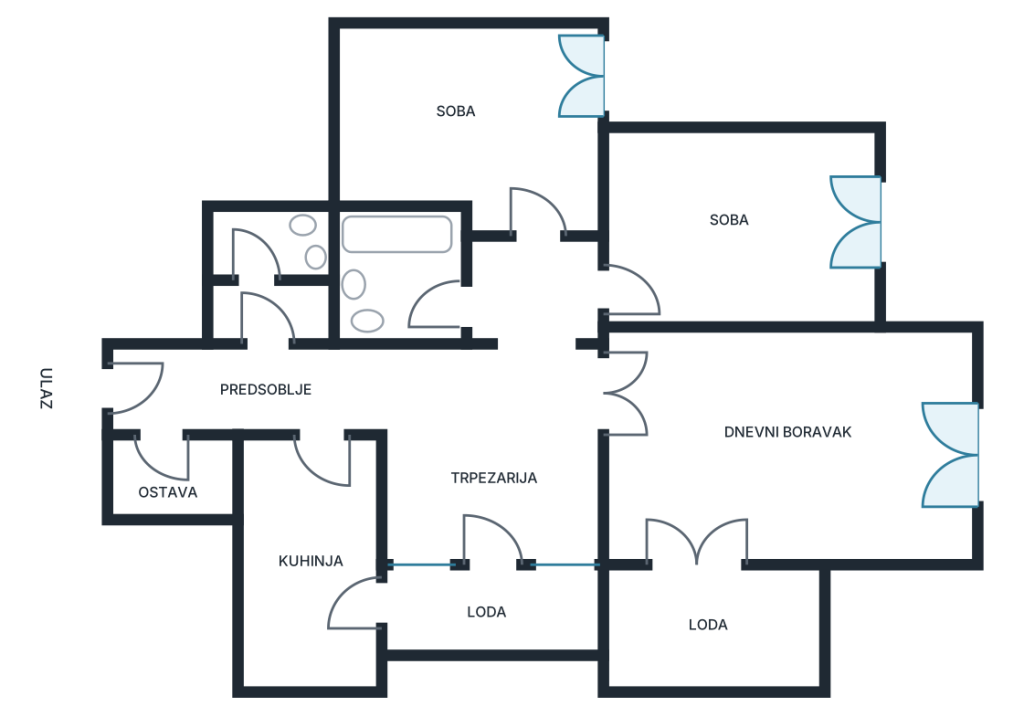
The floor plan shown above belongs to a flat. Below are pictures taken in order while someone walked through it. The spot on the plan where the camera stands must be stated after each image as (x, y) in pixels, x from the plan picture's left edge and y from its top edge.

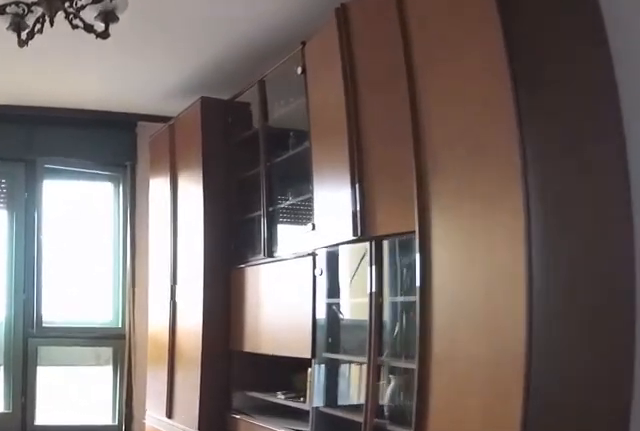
(654, 408)
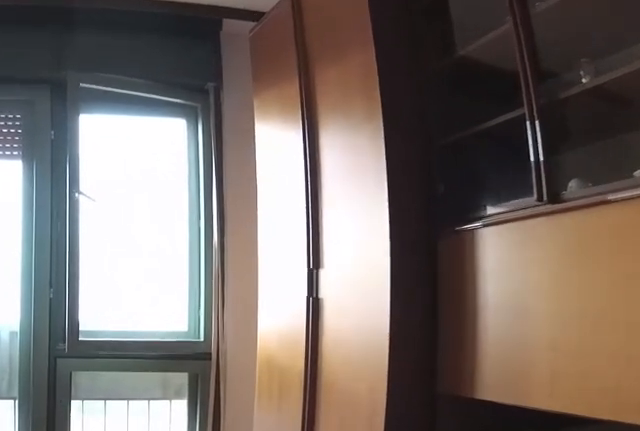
(736, 425)
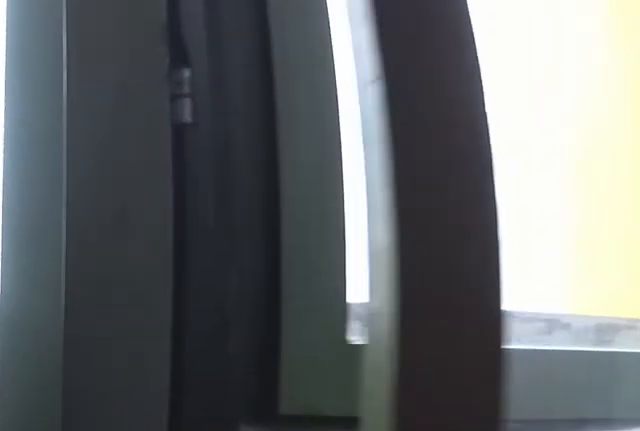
(886, 460)
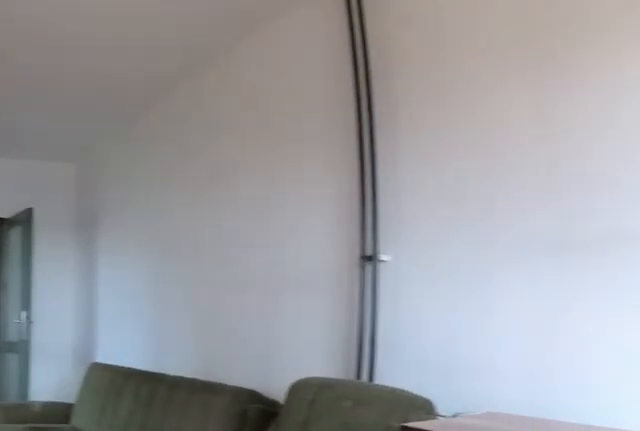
(935, 468)
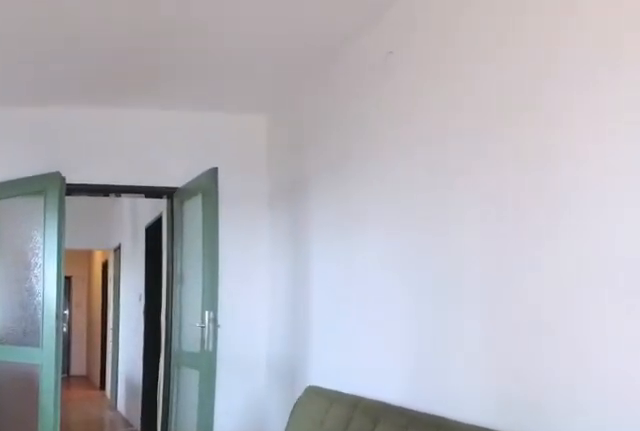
(860, 455)
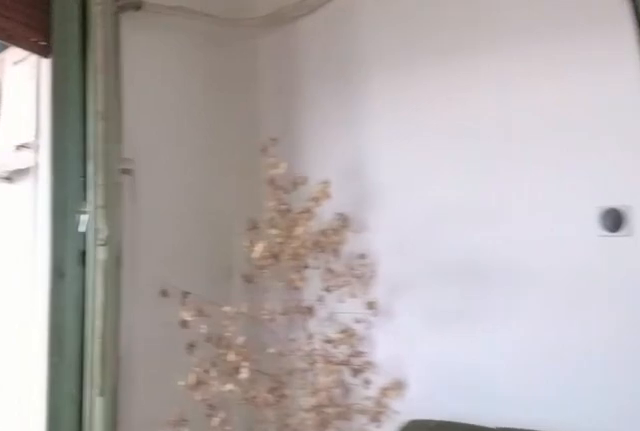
(730, 474)
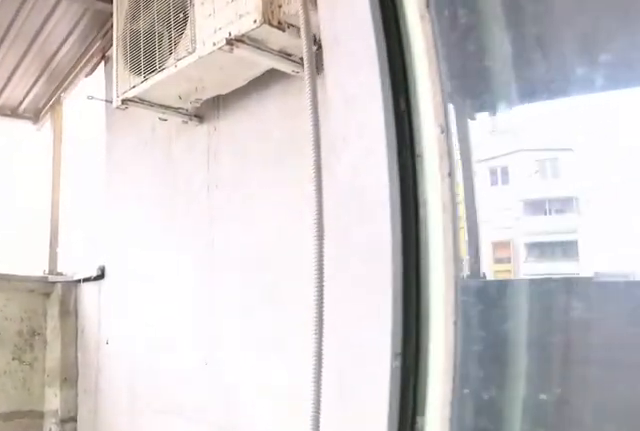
(720, 507)
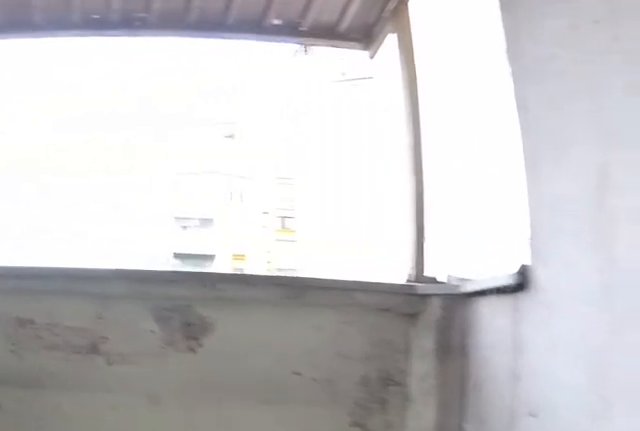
(704, 547)
